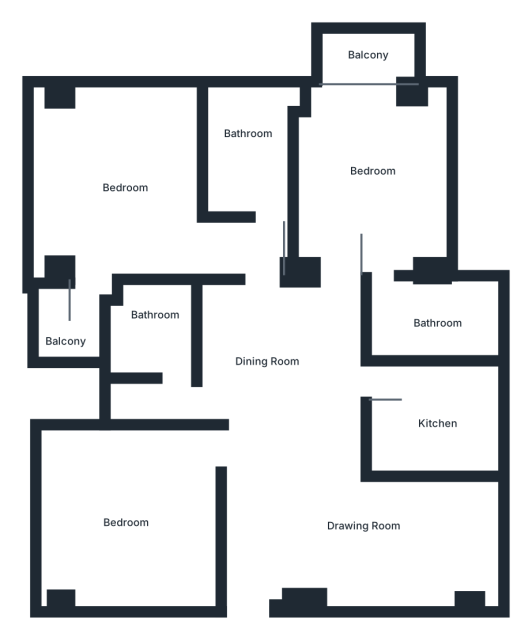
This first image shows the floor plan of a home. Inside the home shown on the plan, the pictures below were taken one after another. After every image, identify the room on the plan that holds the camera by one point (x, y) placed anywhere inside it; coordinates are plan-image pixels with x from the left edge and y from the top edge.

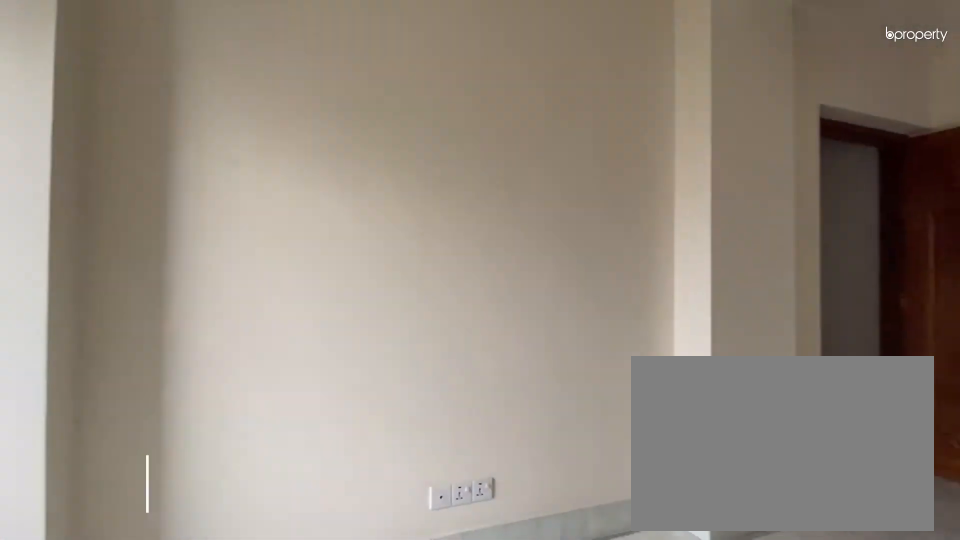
(383, 544)
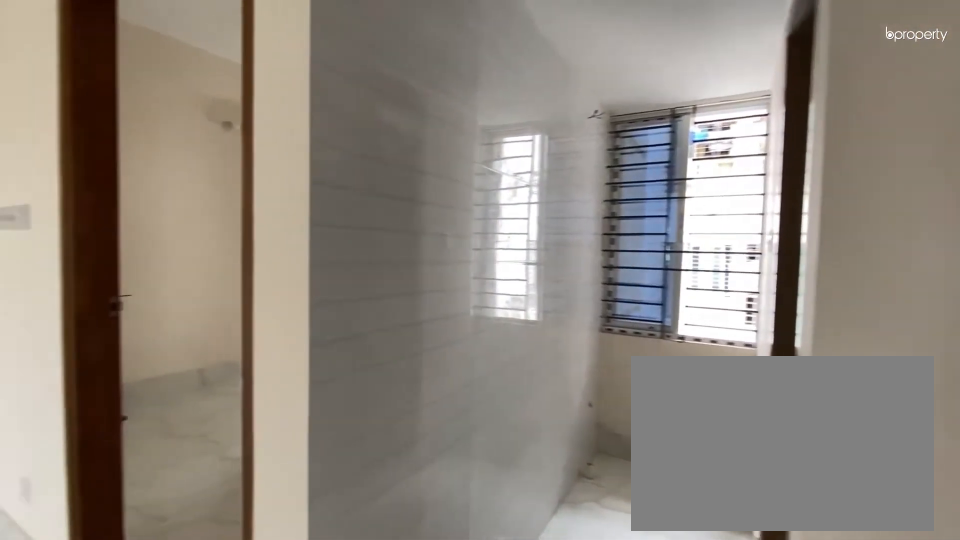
(287, 366)
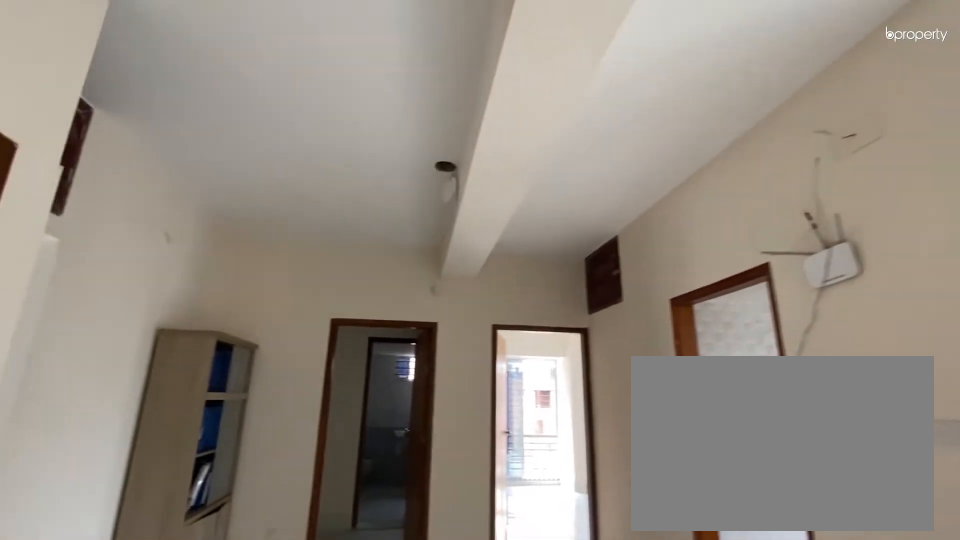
(287, 366)
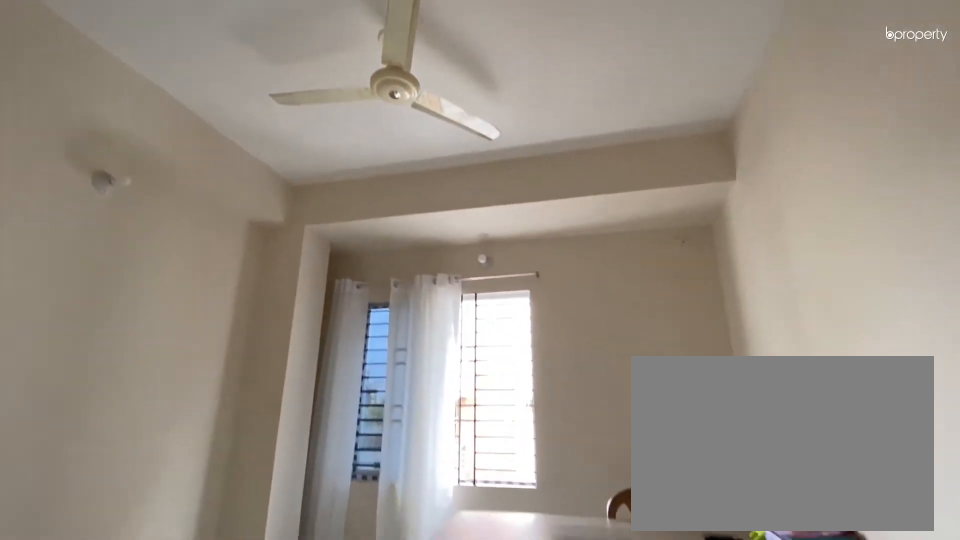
(133, 516)
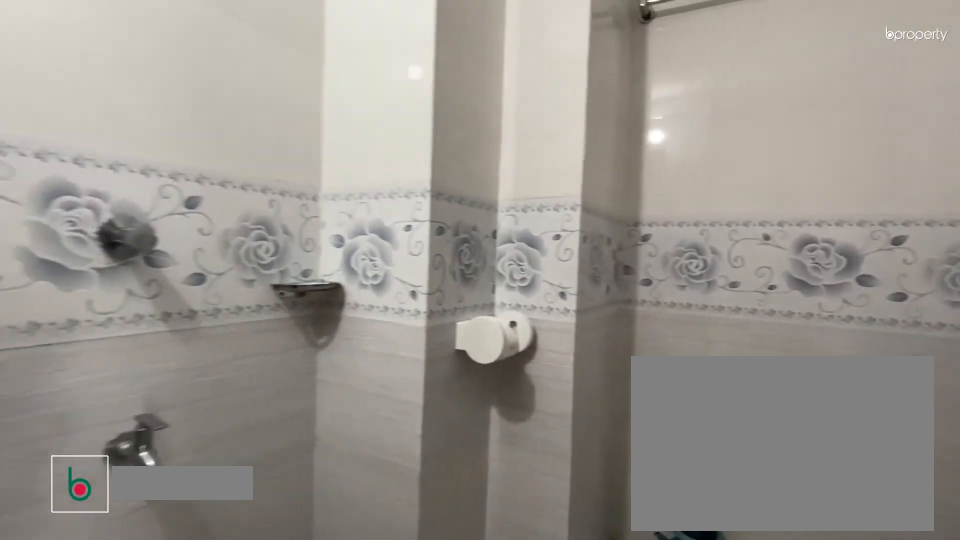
(155, 325)
